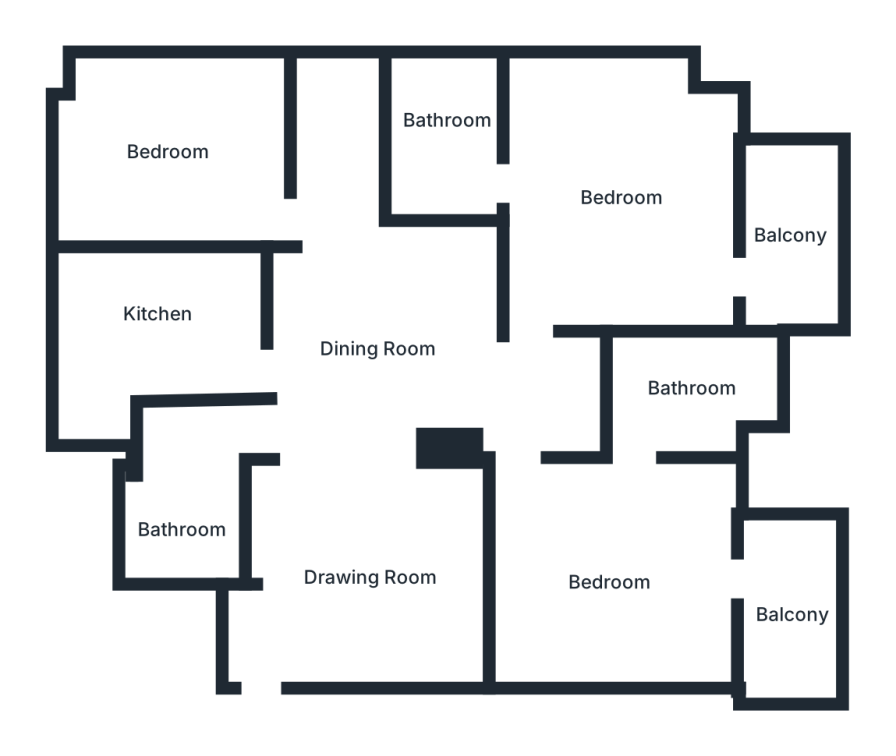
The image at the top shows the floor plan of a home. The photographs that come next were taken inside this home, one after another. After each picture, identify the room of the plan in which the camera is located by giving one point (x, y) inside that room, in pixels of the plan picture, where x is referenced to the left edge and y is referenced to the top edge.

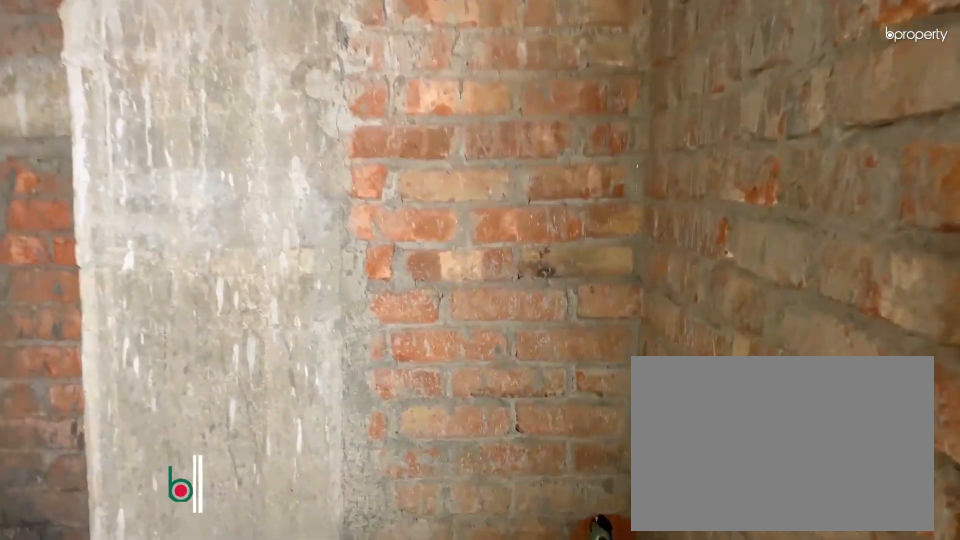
(178, 492)
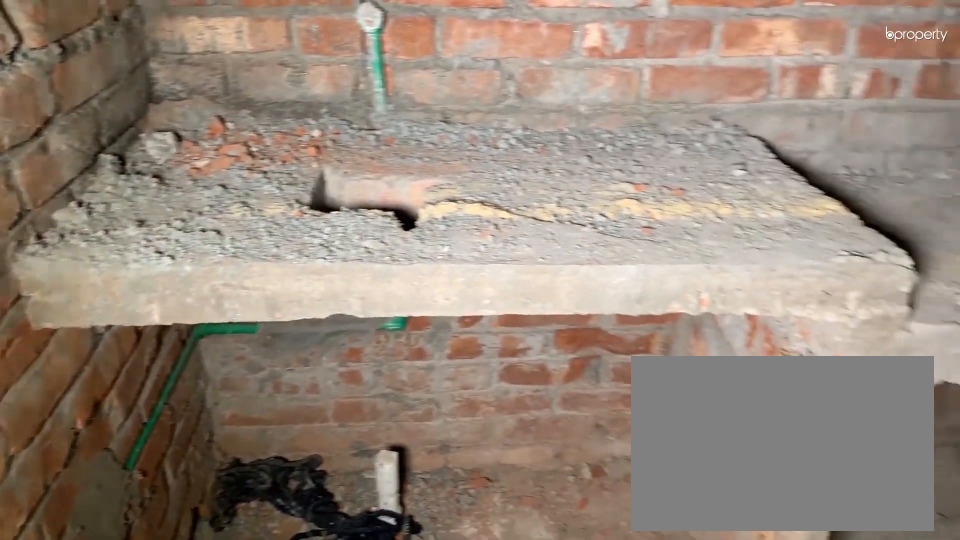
(139, 326)
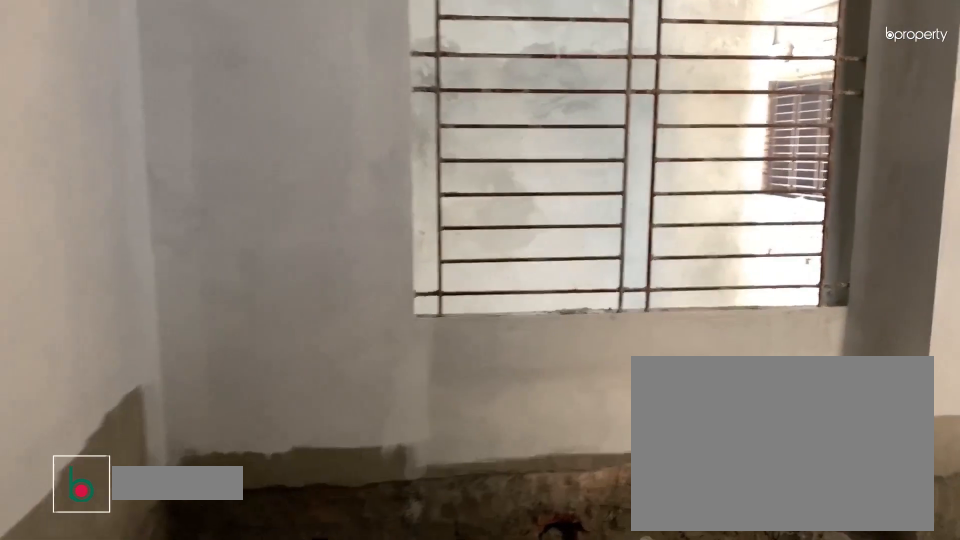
(168, 154)
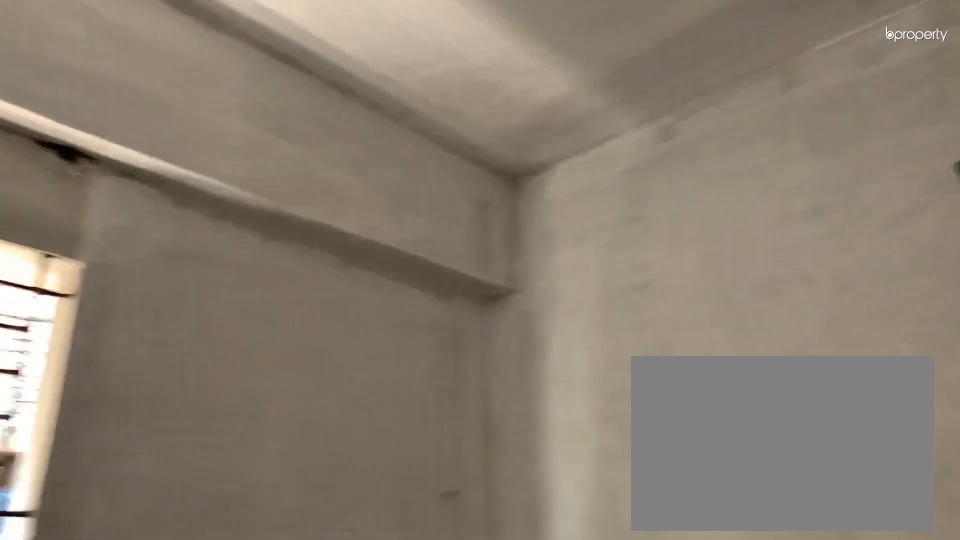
(168, 154)
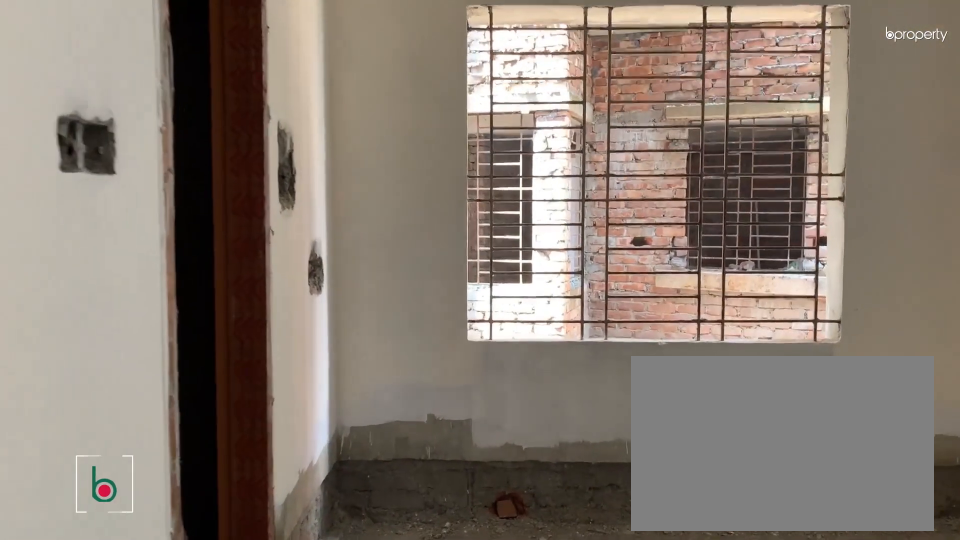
(611, 187)
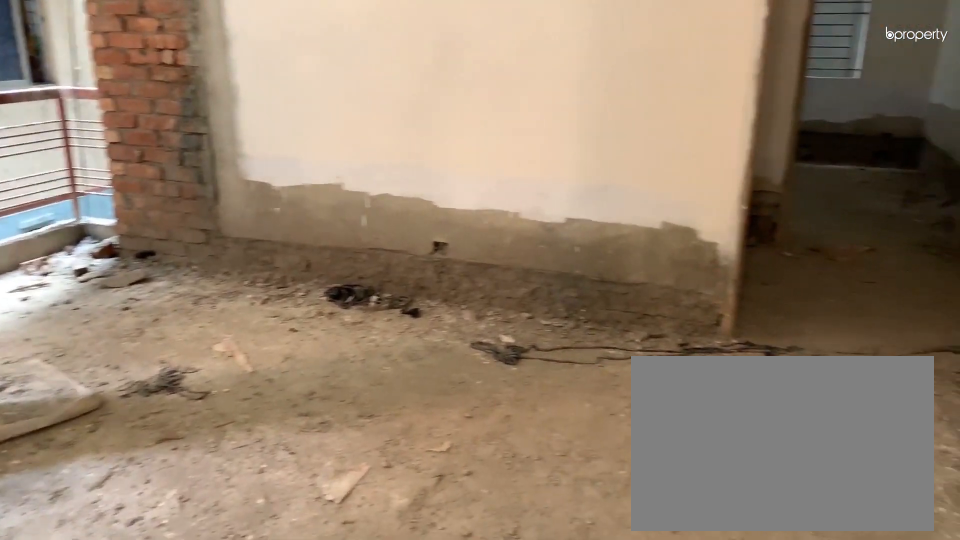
(611, 187)
